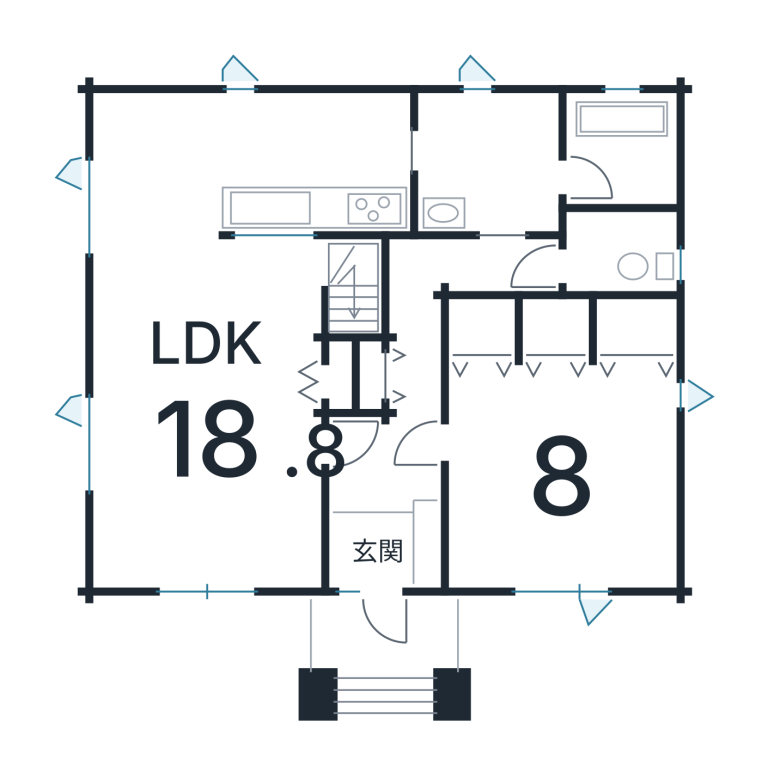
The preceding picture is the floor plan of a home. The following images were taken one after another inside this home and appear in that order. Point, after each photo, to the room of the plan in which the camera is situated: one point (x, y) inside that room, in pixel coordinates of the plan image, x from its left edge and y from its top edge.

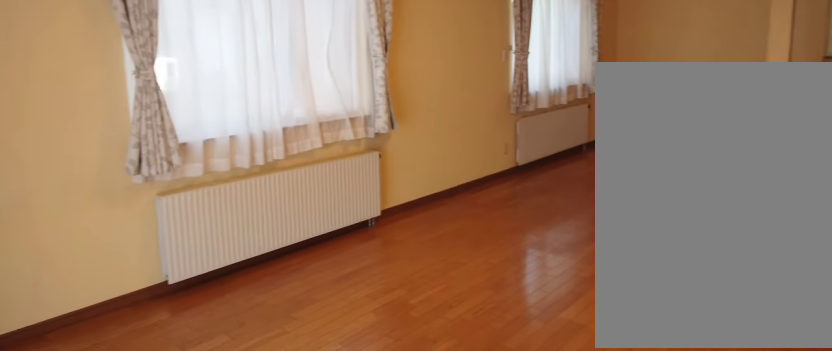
(207, 396)
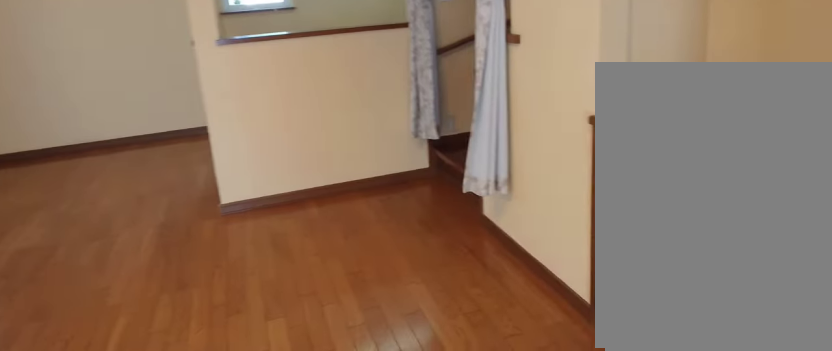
(207, 396)
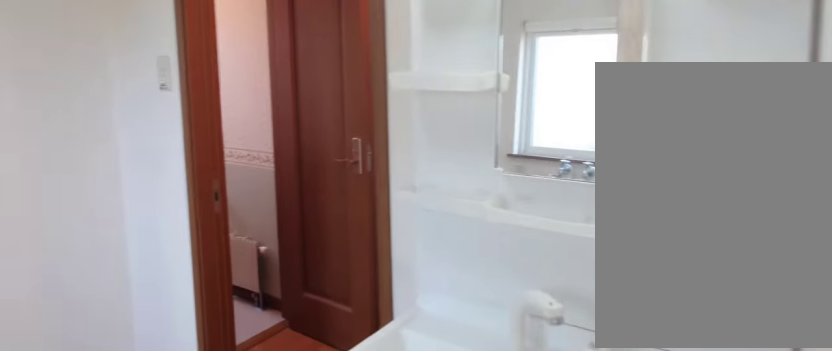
(482, 173)
